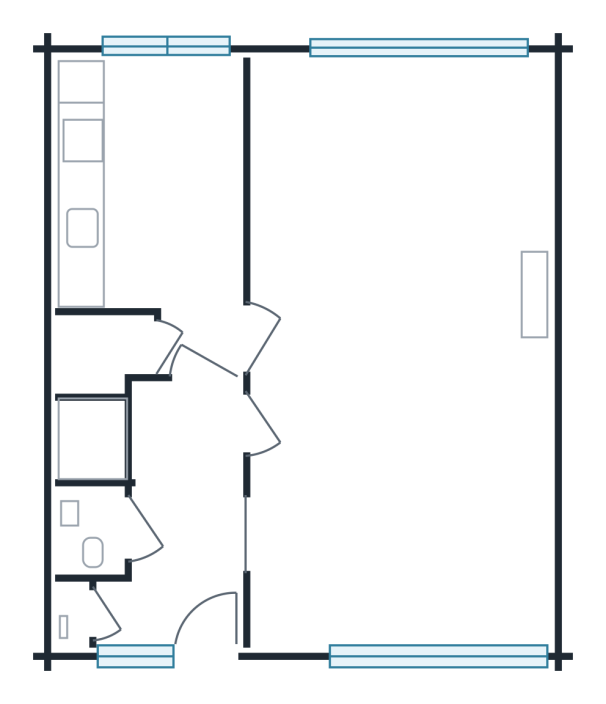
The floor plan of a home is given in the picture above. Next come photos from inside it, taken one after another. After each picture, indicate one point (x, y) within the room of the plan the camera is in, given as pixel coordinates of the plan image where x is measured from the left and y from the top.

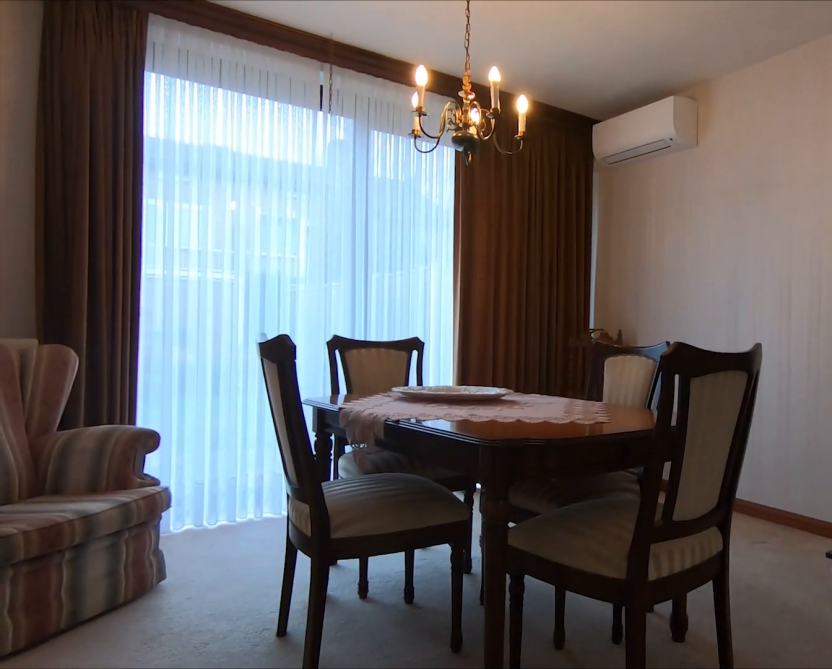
(281, 571)
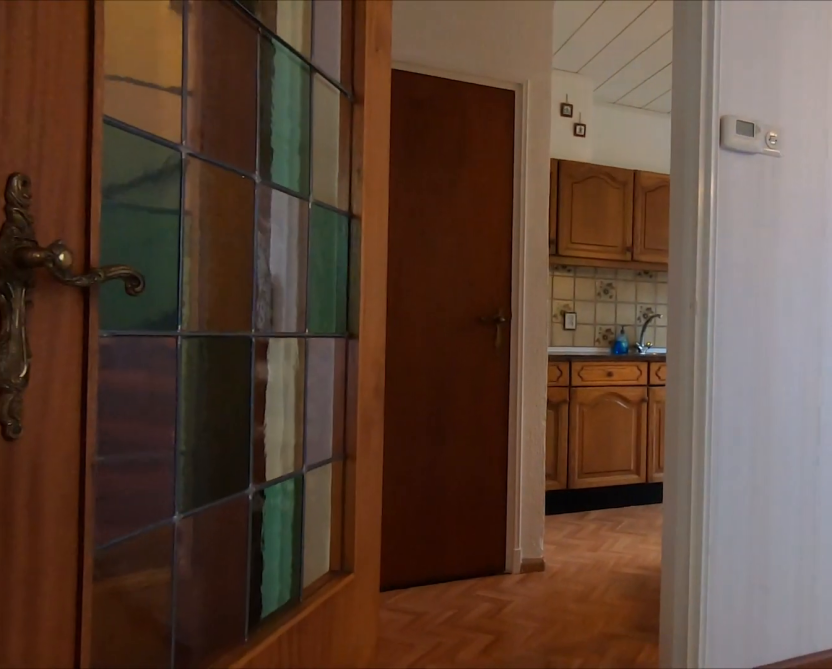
(527, 440)
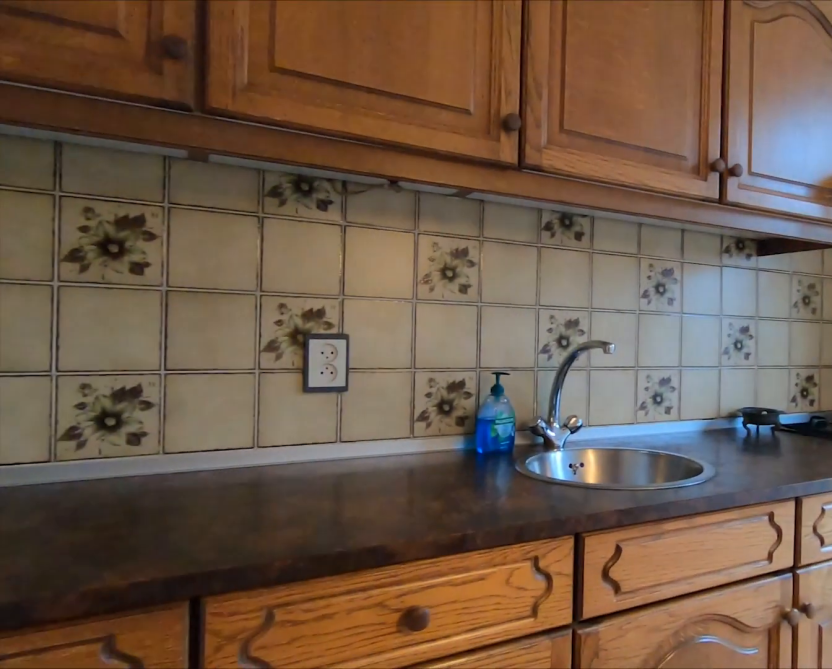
(177, 206)
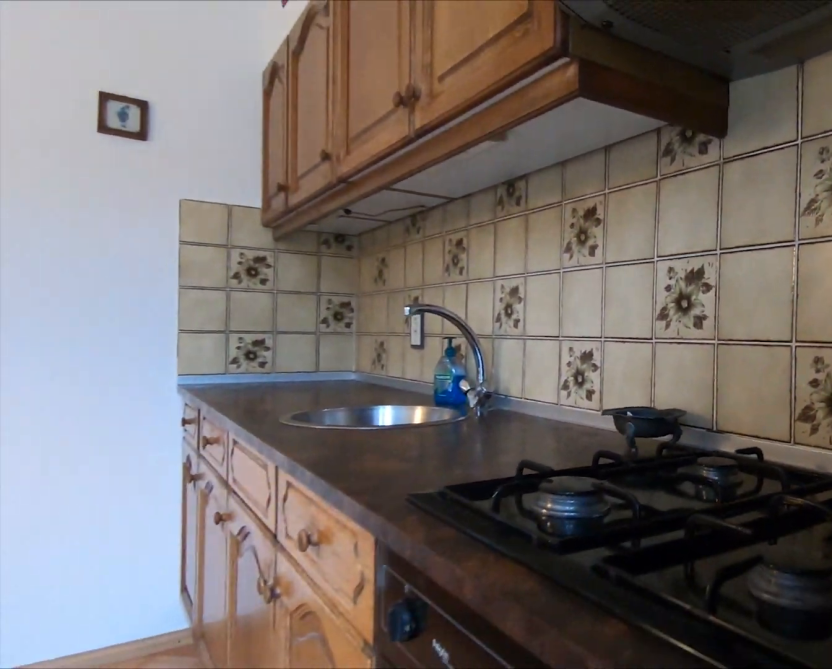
(177, 206)
